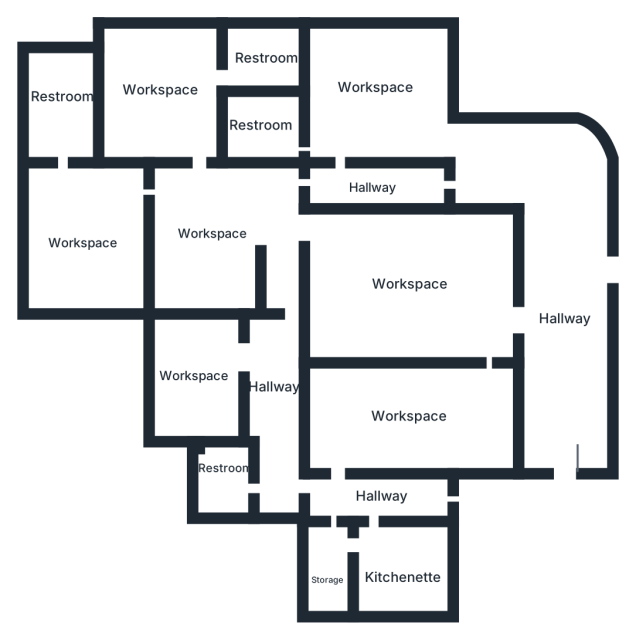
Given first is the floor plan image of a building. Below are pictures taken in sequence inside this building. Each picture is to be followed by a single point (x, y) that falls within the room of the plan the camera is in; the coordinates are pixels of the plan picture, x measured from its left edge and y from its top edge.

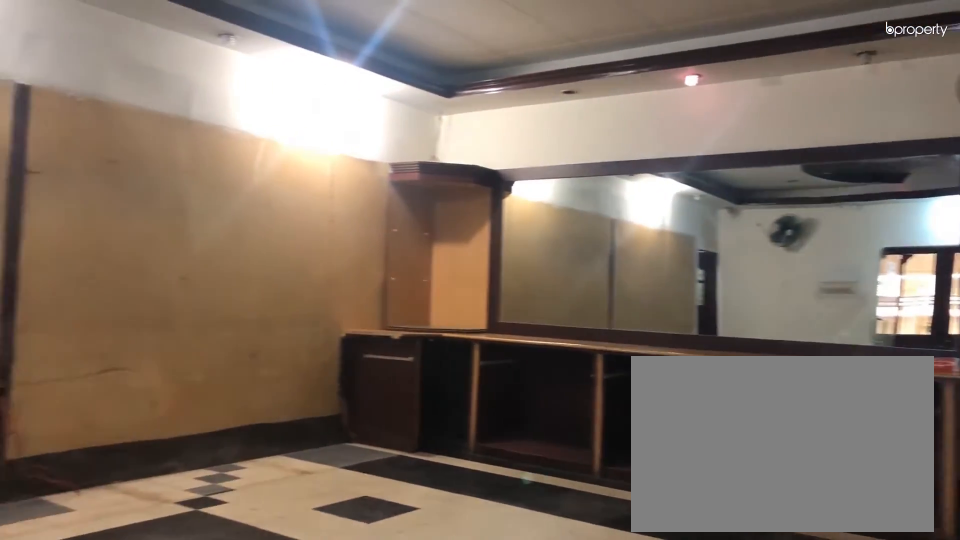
(405, 282)
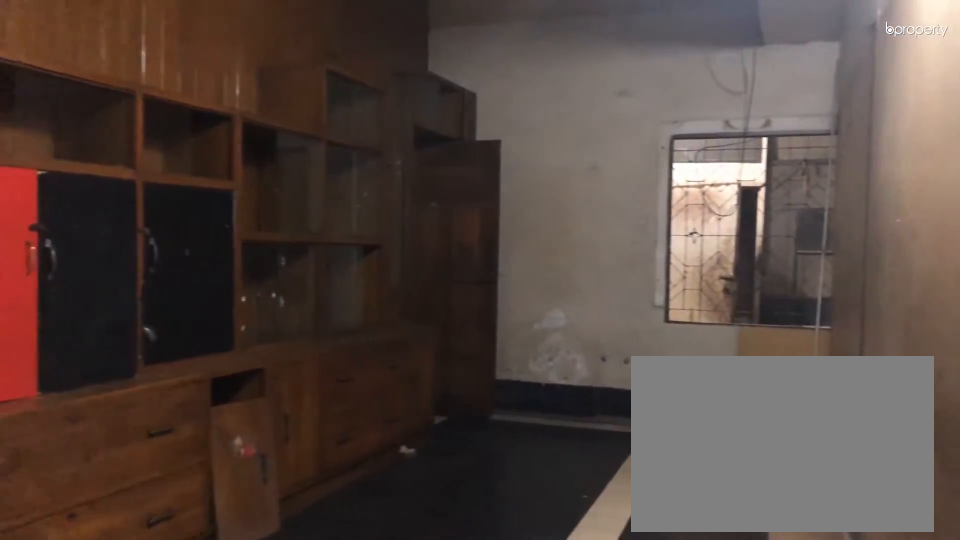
(415, 418)
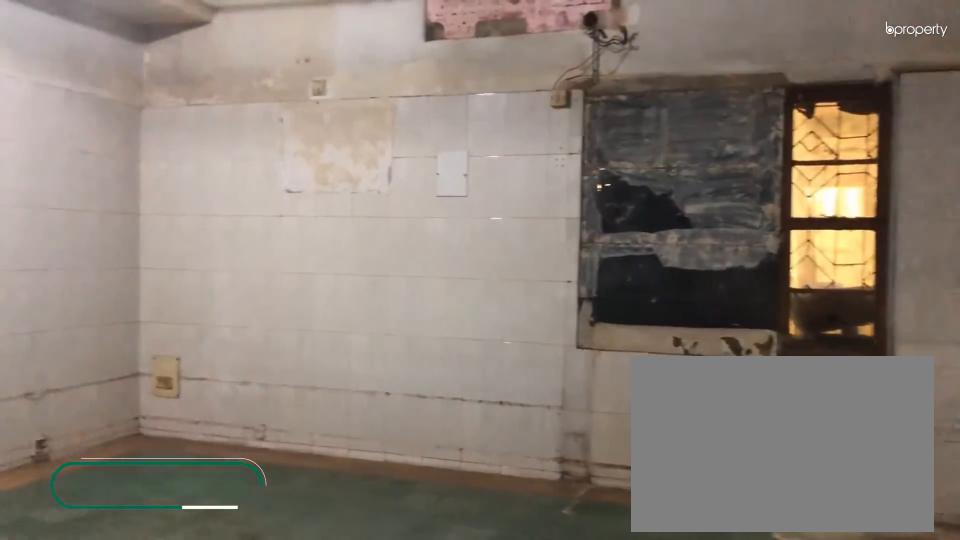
(85, 233)
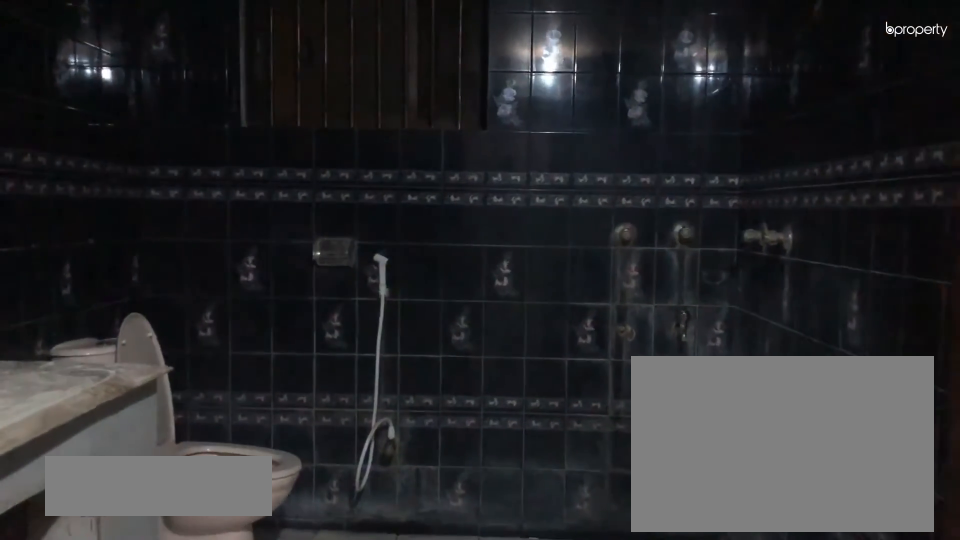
(59, 101)
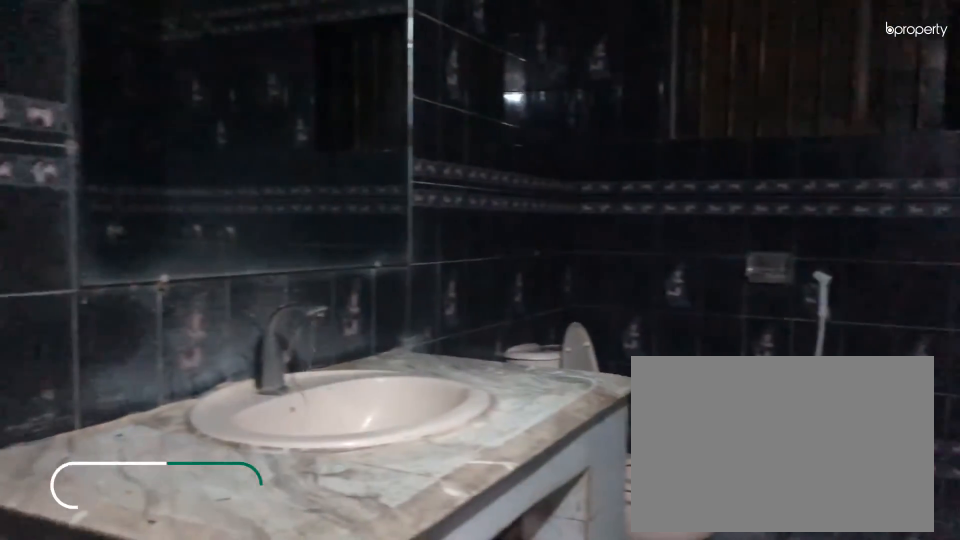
(59, 101)
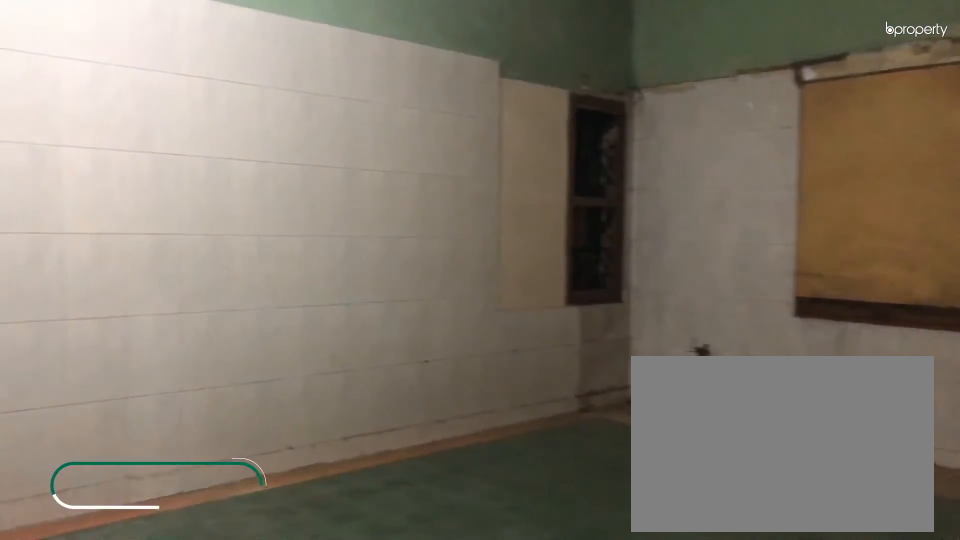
(165, 95)
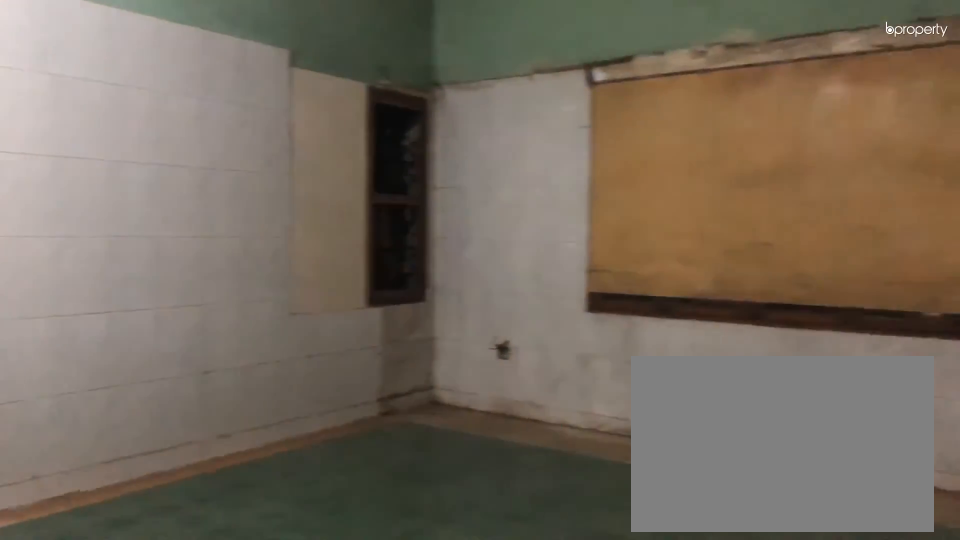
(165, 95)
